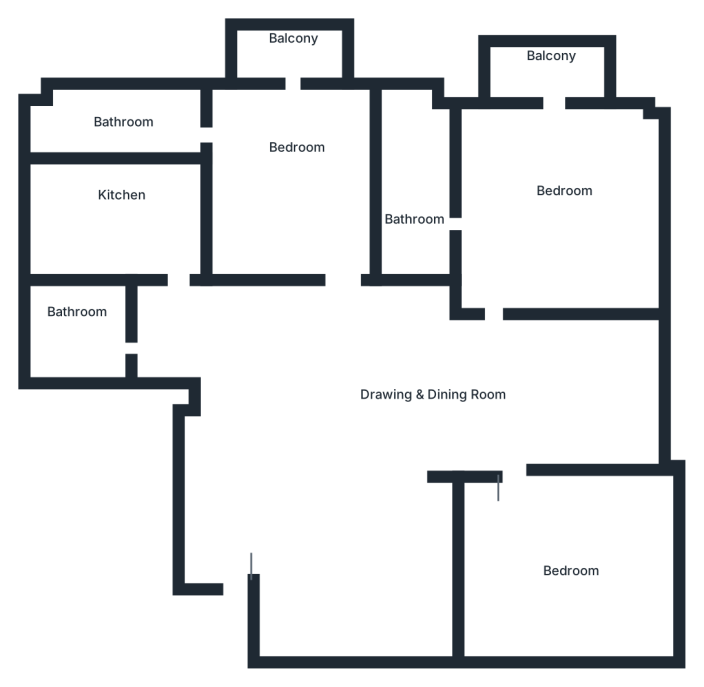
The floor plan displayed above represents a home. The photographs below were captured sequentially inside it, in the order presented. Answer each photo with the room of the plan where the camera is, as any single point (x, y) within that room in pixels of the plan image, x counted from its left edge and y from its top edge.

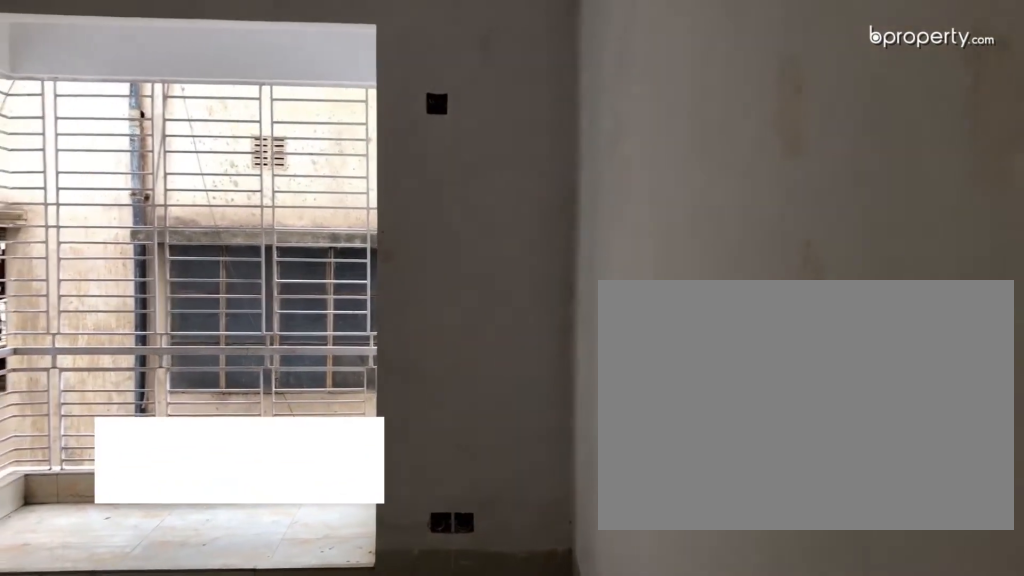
(300, 188)
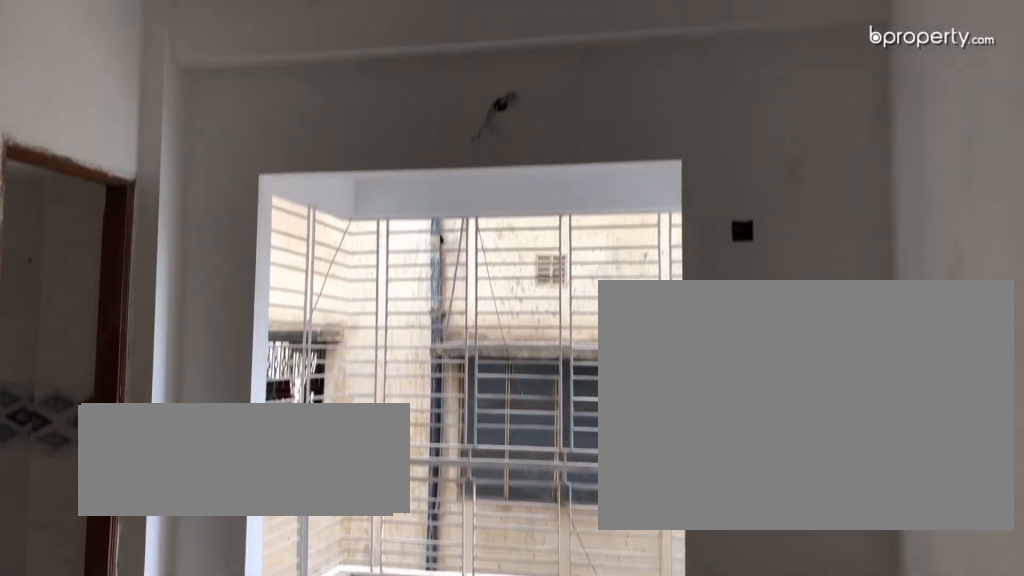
(300, 191)
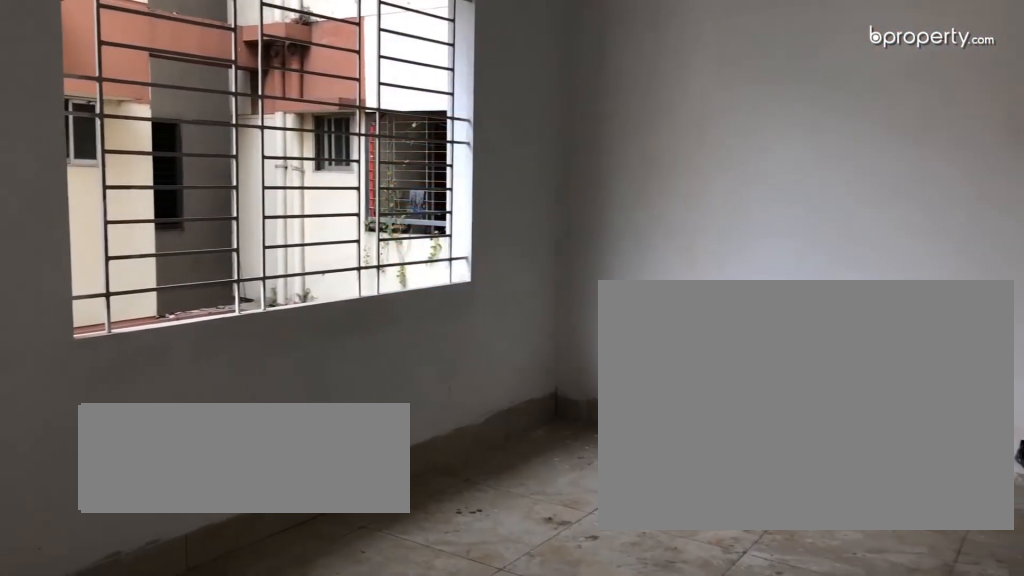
(556, 220)
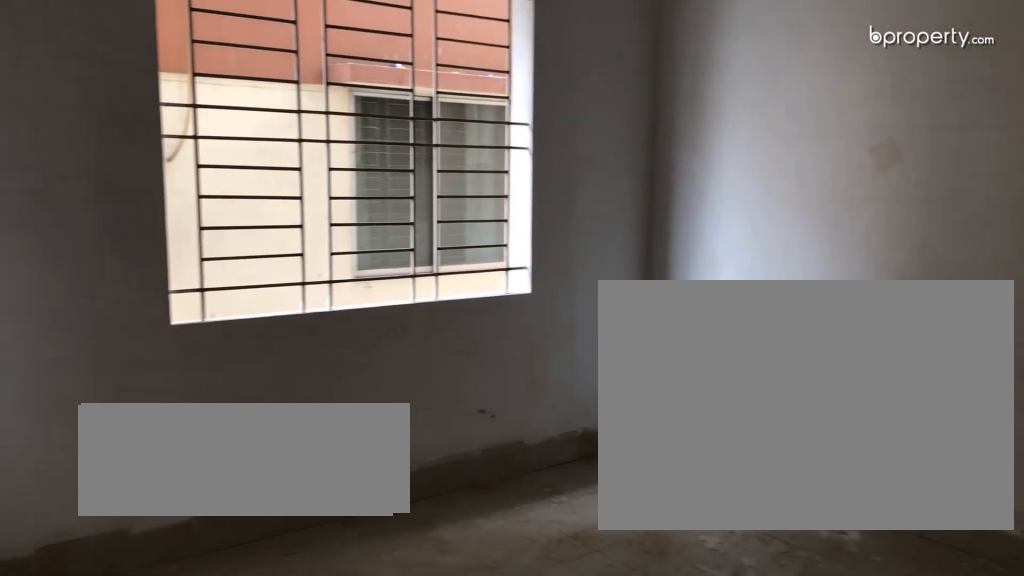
(562, 557)
